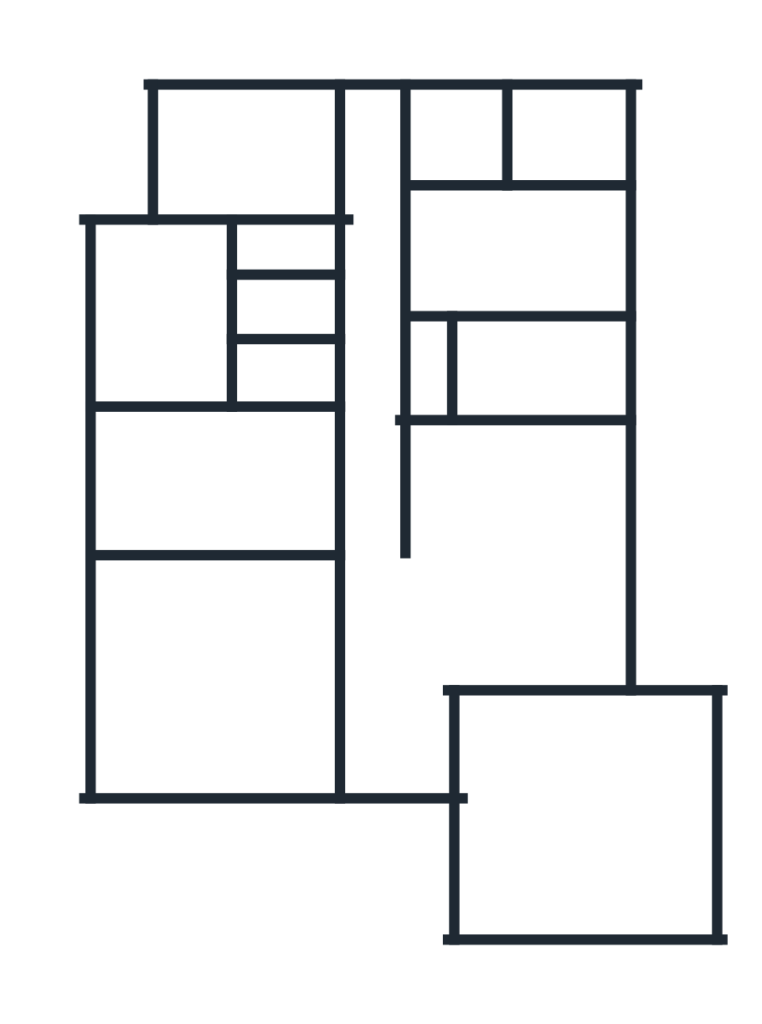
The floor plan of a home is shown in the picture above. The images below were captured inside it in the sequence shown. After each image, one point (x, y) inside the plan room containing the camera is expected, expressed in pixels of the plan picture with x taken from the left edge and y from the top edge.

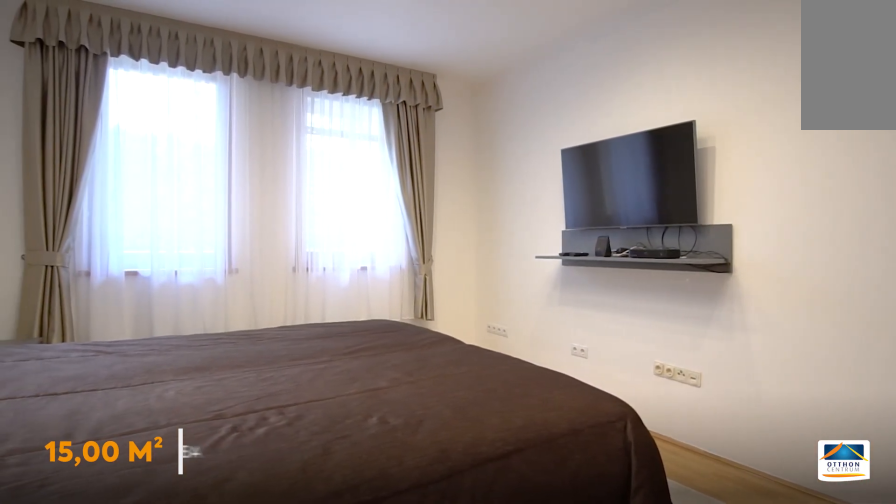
(217, 482)
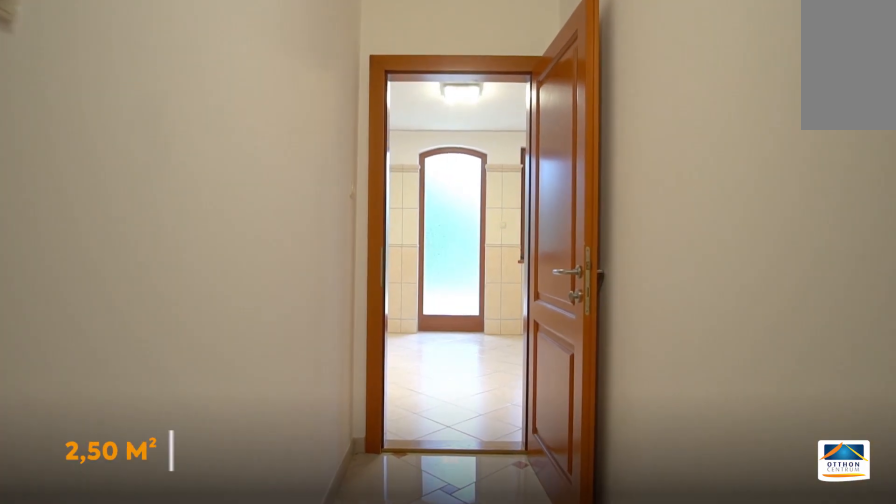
(292, 314)
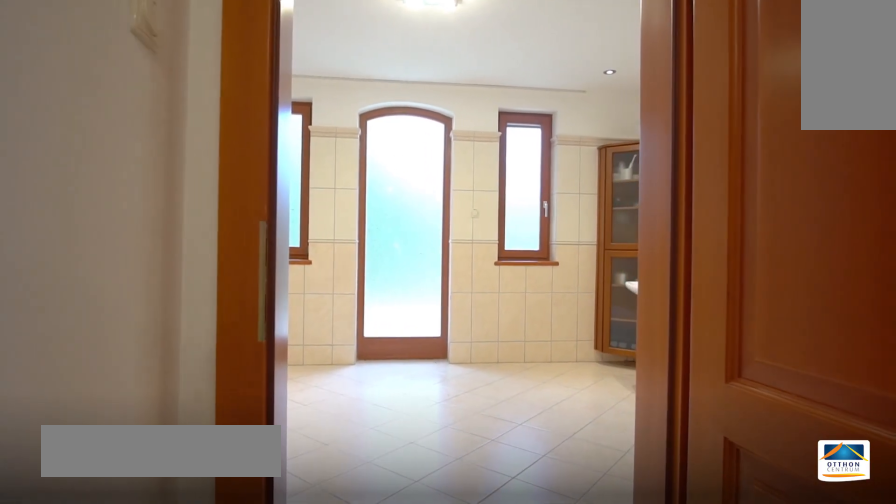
(292, 313)
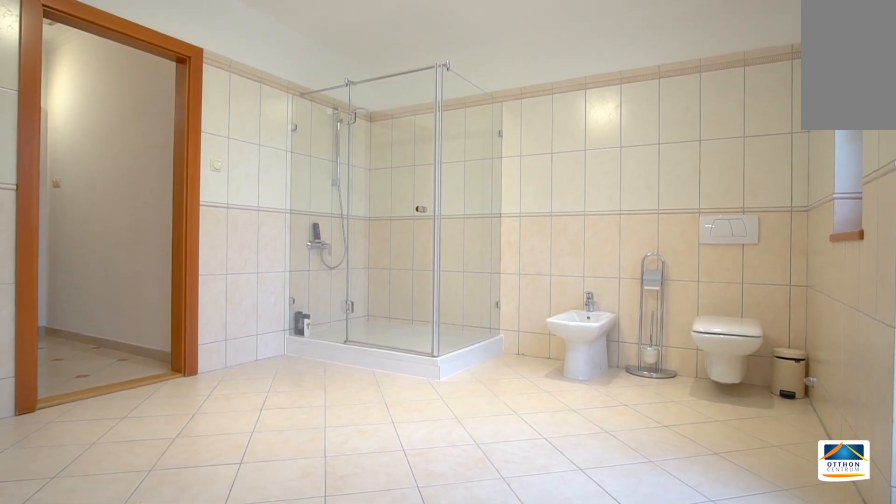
(166, 311)
